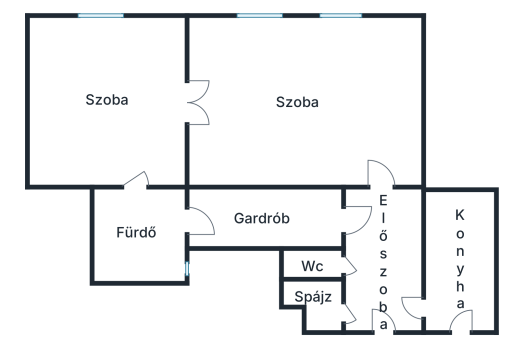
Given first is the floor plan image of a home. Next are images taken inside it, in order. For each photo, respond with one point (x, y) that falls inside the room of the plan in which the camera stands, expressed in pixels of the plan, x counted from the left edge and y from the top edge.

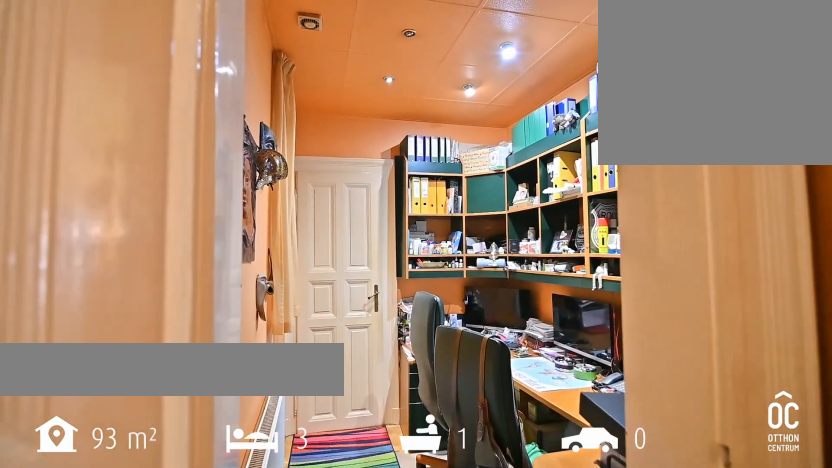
(264, 216)
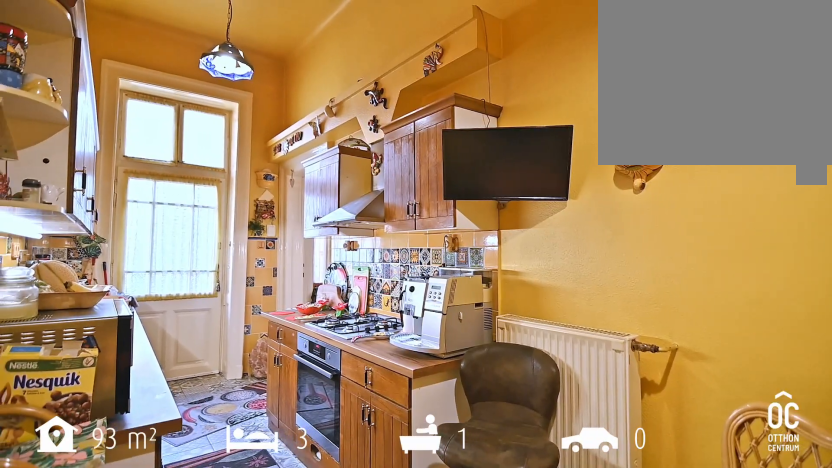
(460, 261)
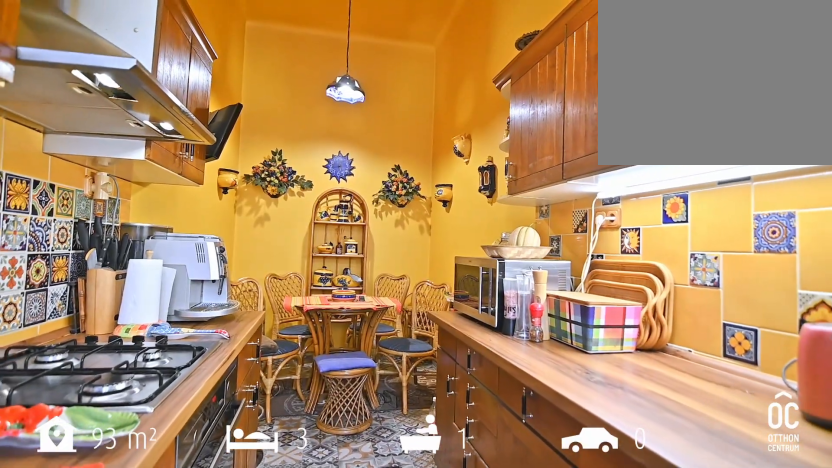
(460, 261)
